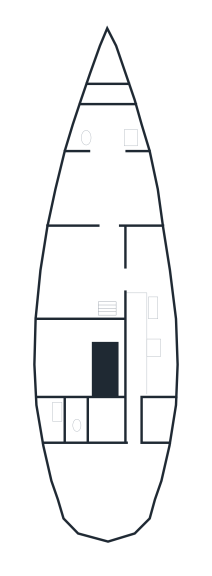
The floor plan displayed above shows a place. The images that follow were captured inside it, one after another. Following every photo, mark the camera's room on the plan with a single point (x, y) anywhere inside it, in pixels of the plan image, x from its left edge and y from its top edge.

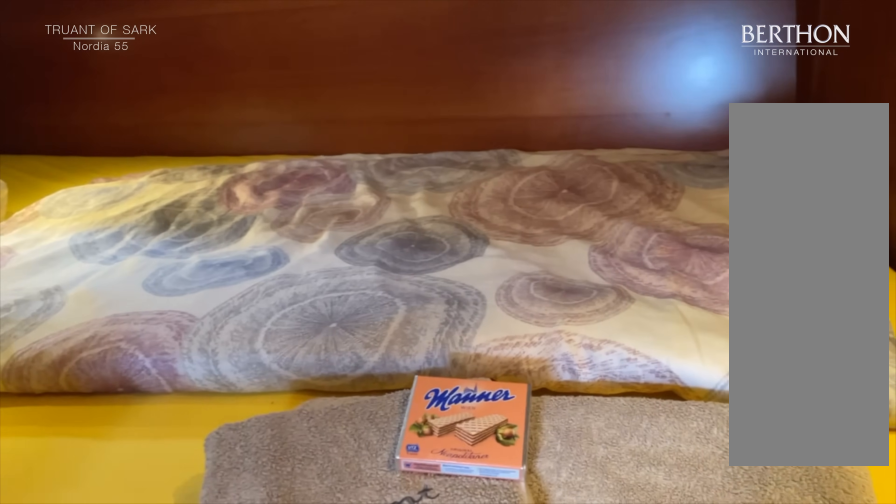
(104, 191)
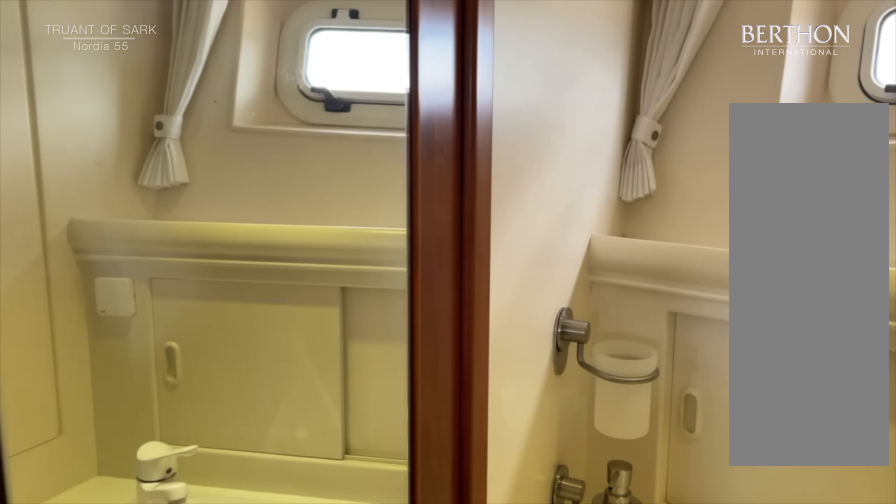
(107, 131)
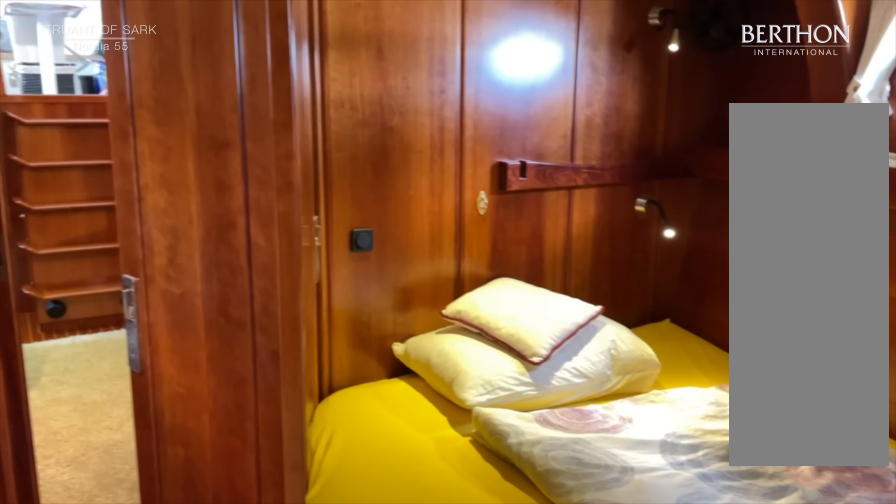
(104, 190)
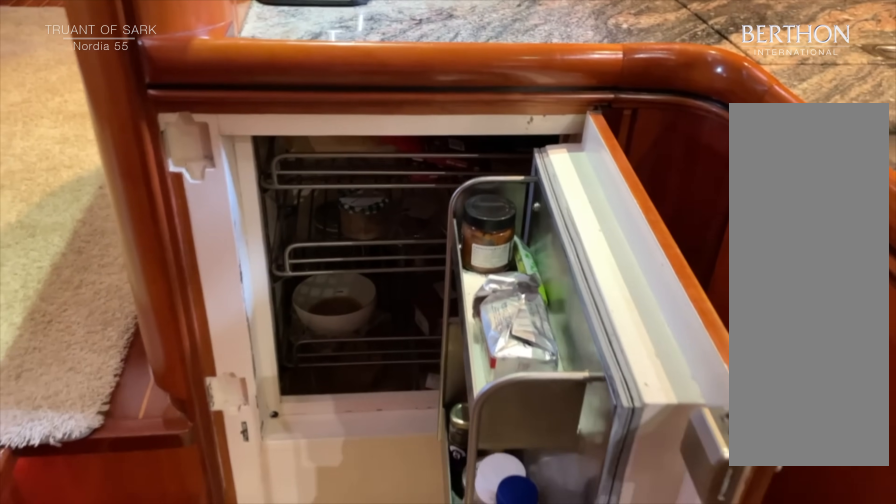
(151, 337)
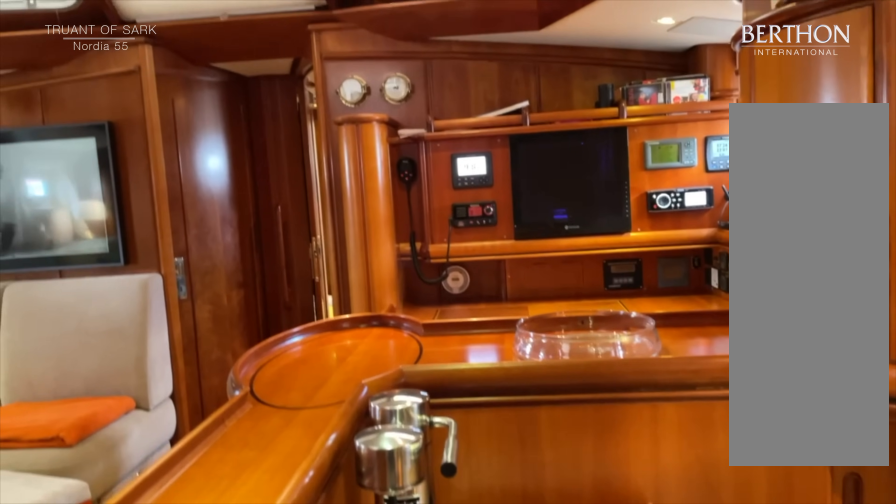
(151, 337)
